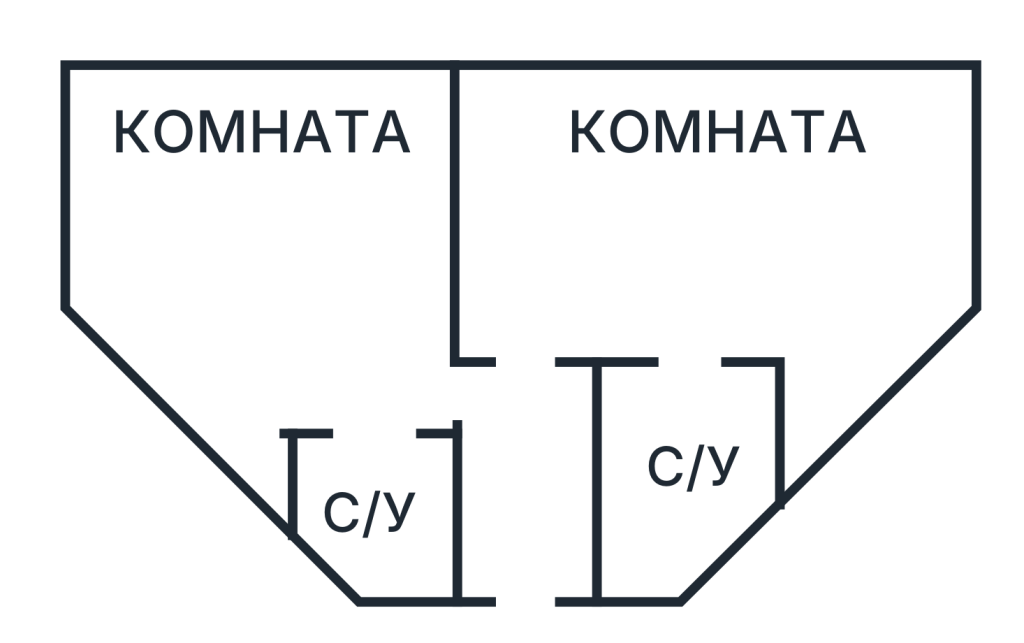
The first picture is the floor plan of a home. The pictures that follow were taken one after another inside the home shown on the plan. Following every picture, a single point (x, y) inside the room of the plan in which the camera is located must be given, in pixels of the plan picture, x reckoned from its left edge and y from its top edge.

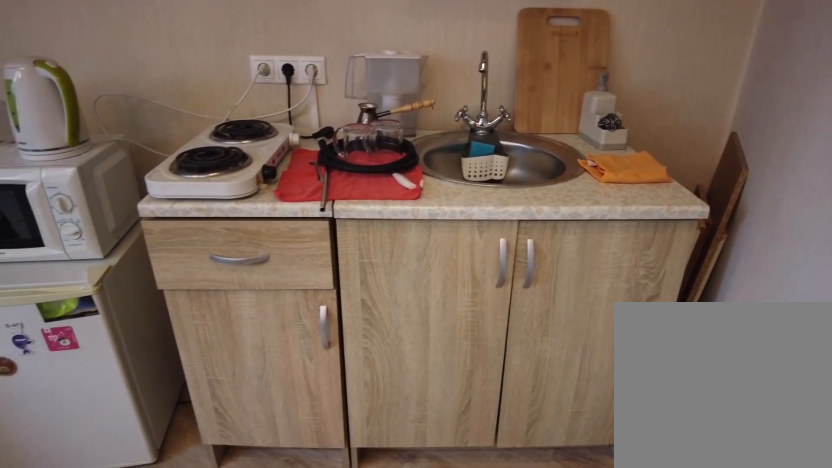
(575, 310)
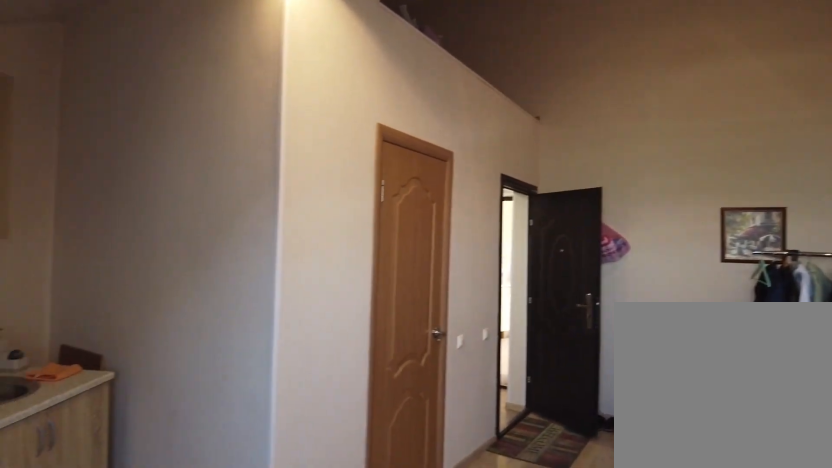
(925, 268)
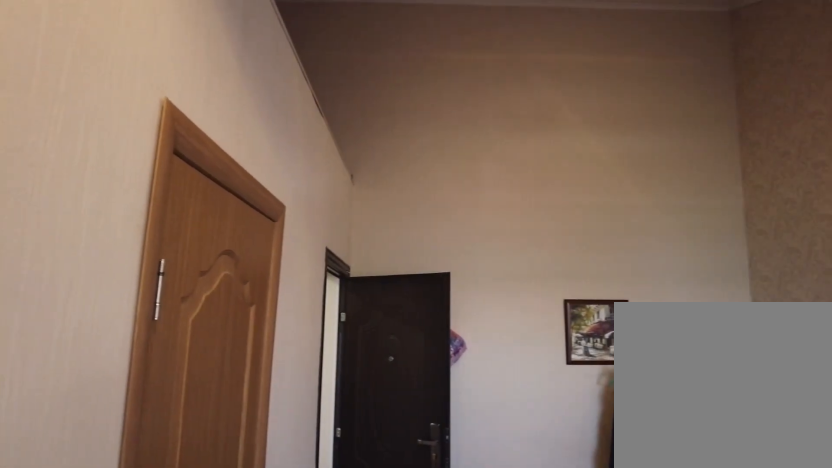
(697, 323)
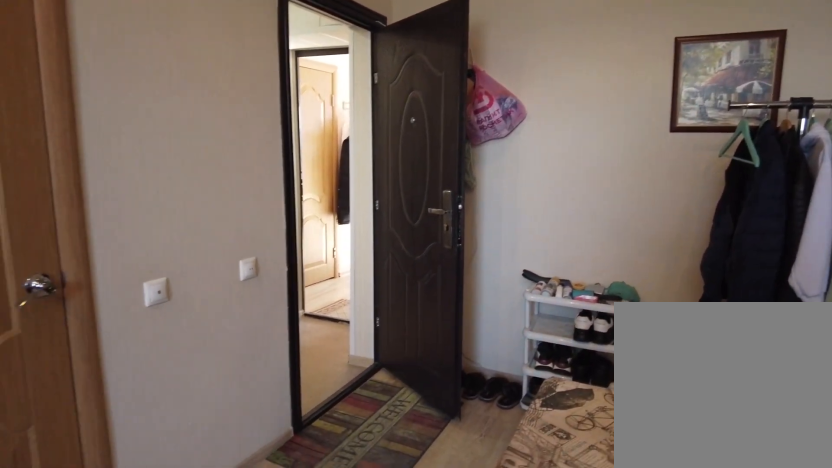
(697, 323)
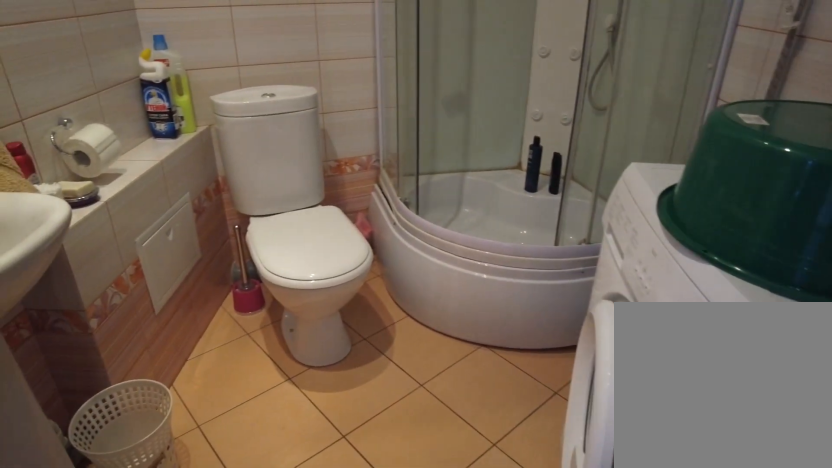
(706, 423)
